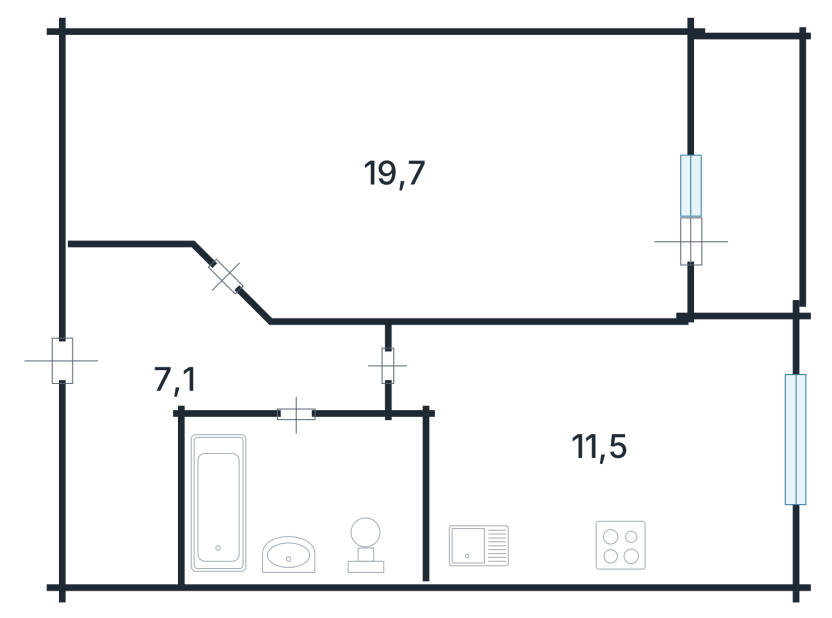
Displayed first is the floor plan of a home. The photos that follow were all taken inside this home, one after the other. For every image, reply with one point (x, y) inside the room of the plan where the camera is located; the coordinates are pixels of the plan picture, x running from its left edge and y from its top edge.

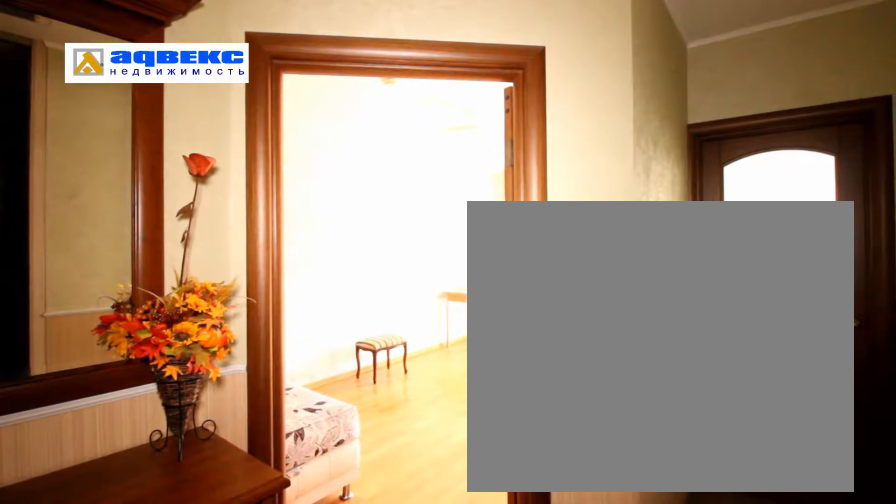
(244, 398)
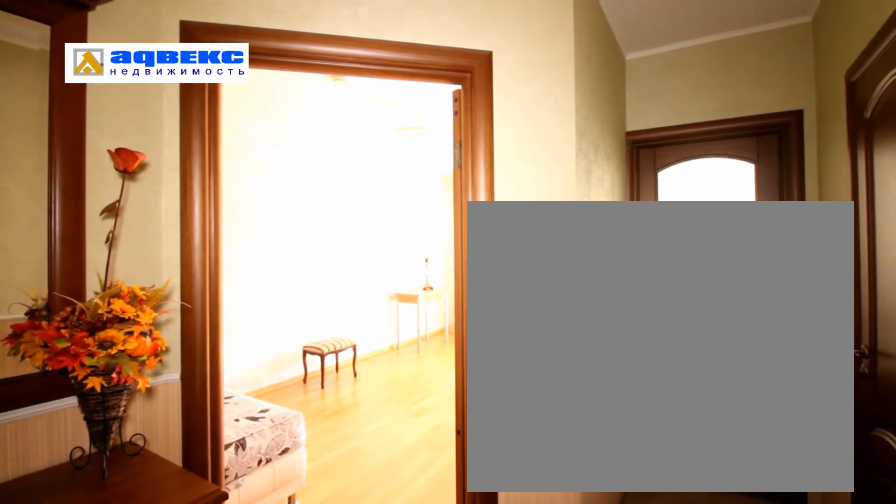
(244, 398)
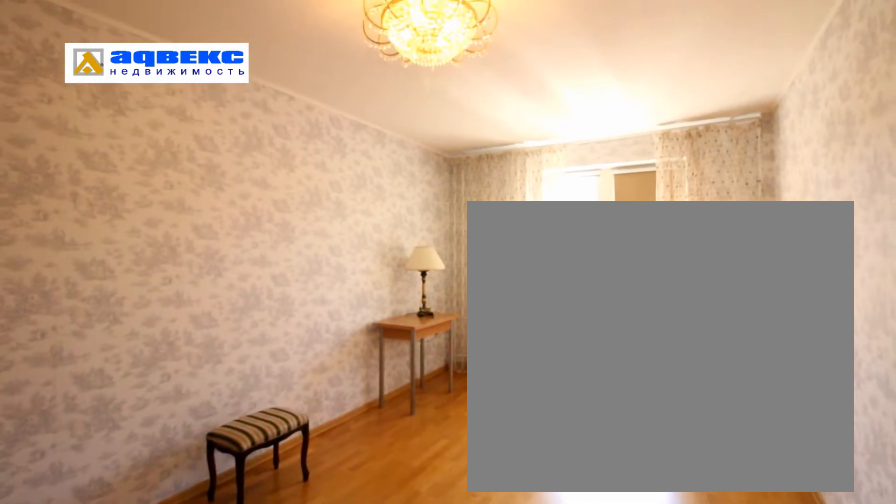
(451, 211)
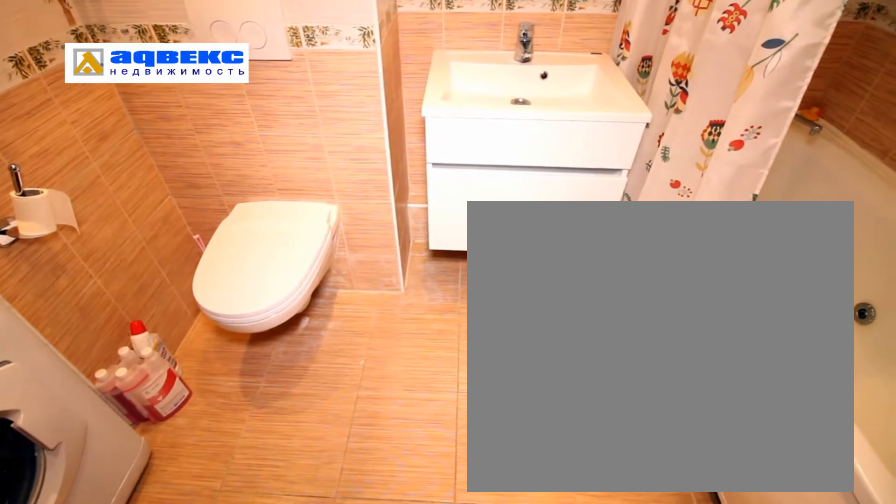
(296, 548)
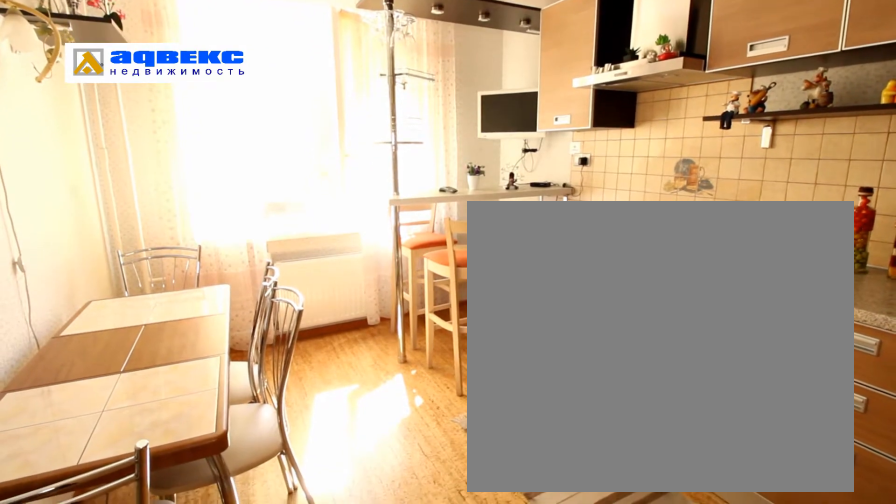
(545, 481)
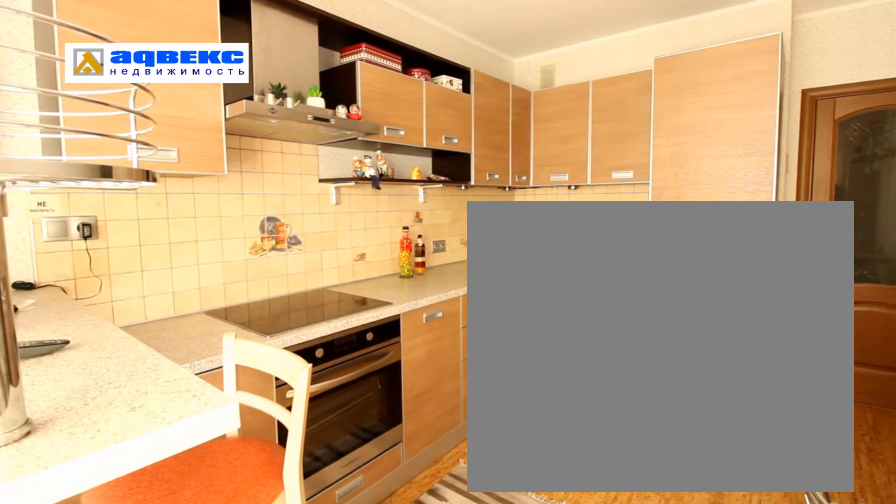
(545, 481)
